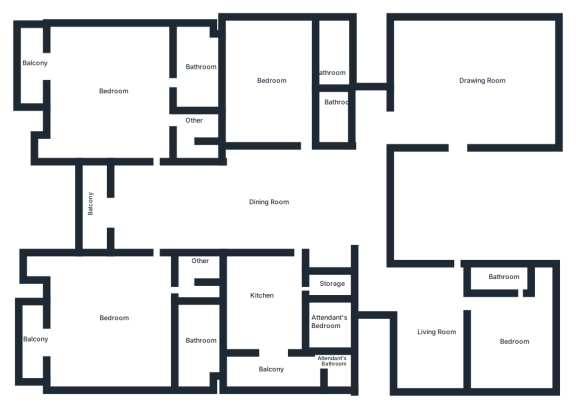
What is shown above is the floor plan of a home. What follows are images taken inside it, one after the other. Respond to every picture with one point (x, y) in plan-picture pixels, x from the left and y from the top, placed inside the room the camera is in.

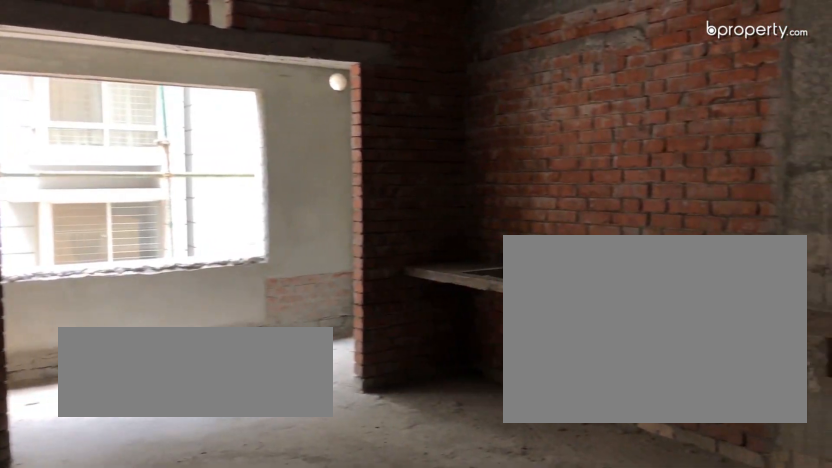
(264, 314)
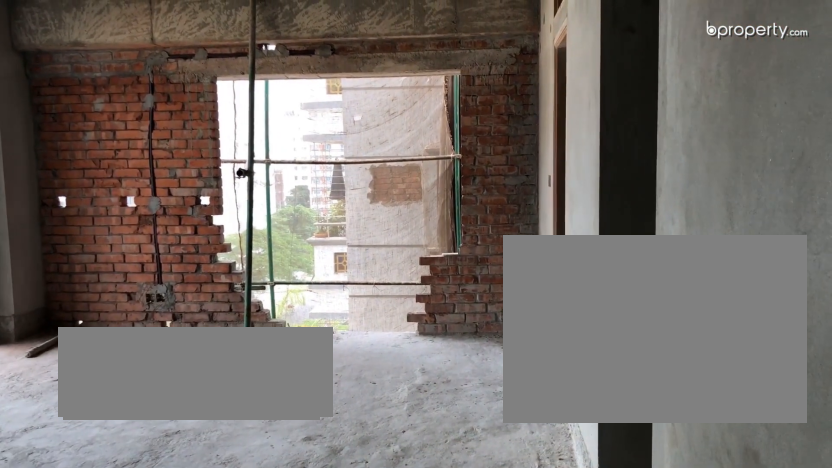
(125, 100)
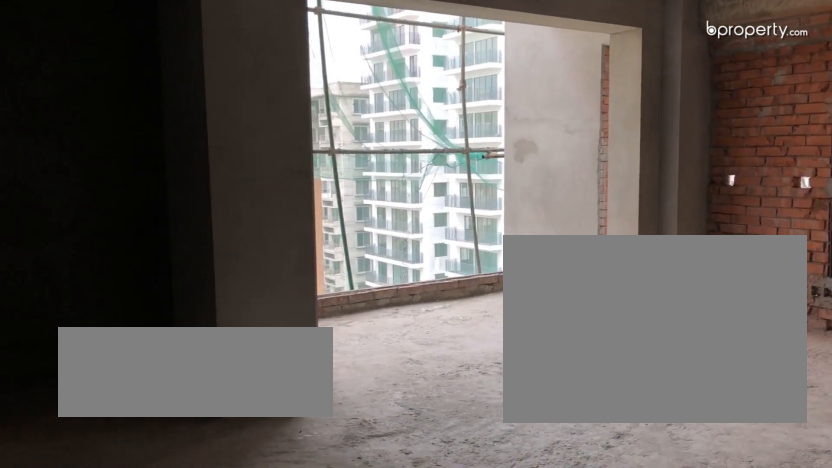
(125, 100)
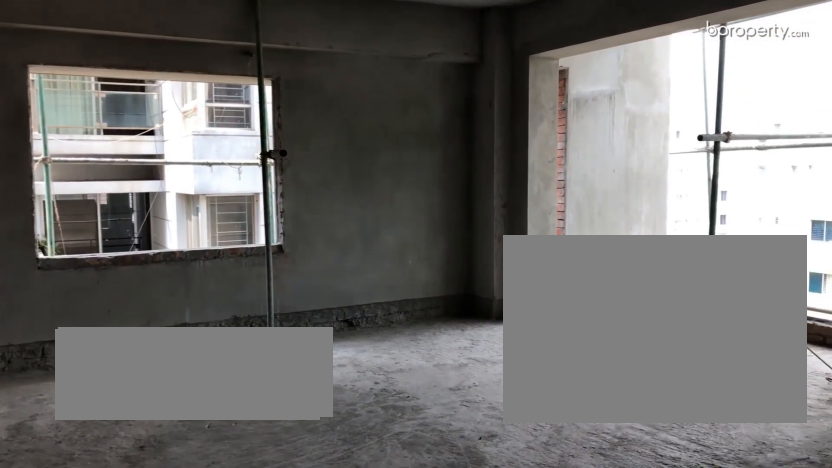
(113, 313)
